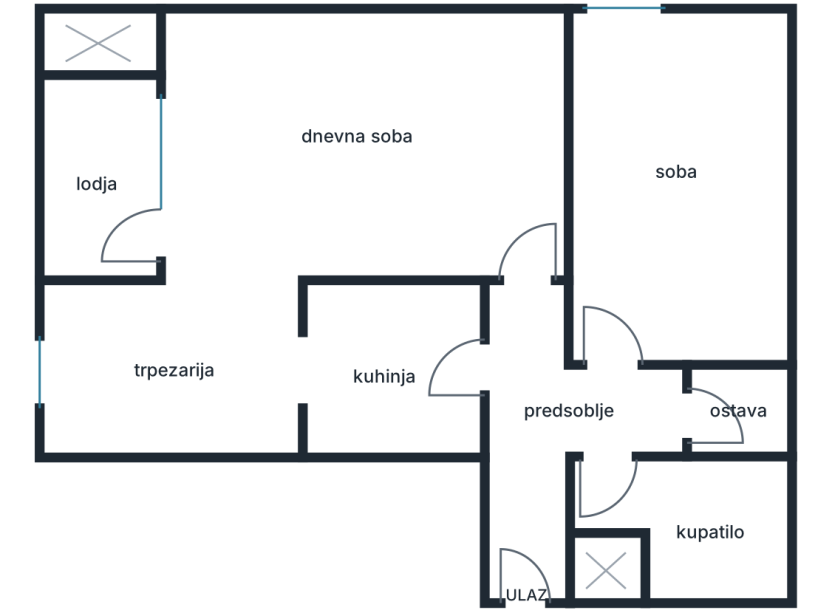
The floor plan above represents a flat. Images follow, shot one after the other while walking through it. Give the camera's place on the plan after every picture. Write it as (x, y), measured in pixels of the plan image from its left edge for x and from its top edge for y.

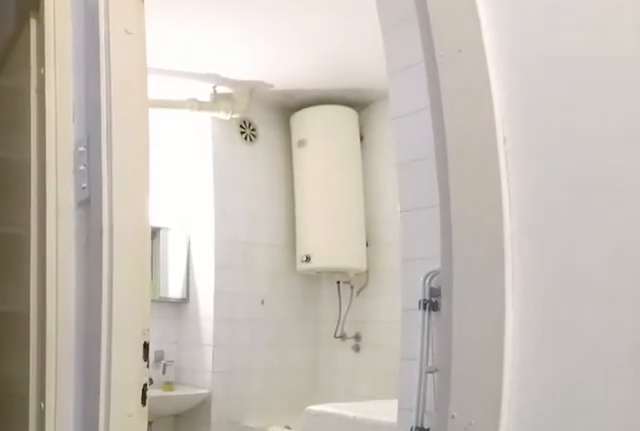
(491, 398)
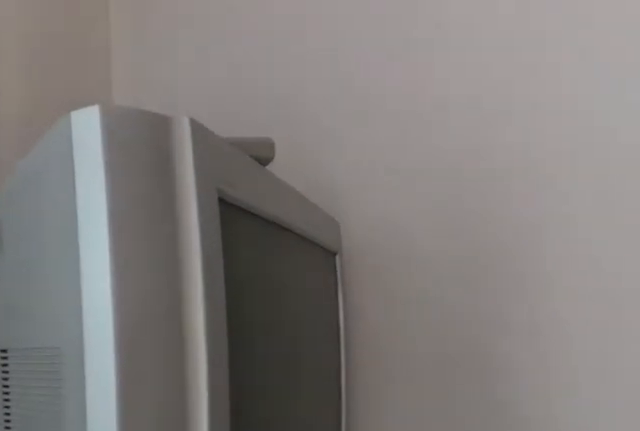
(612, 76)
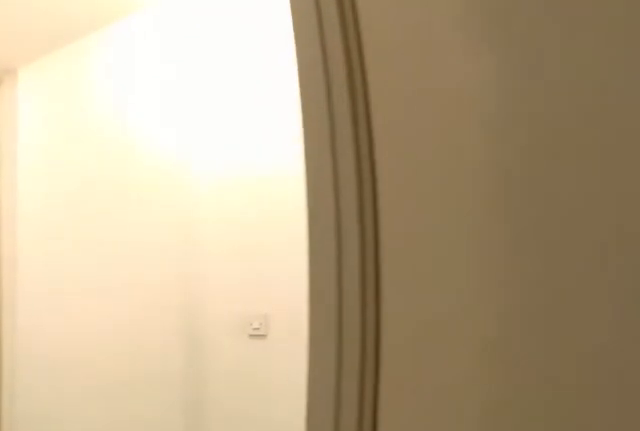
(630, 316)
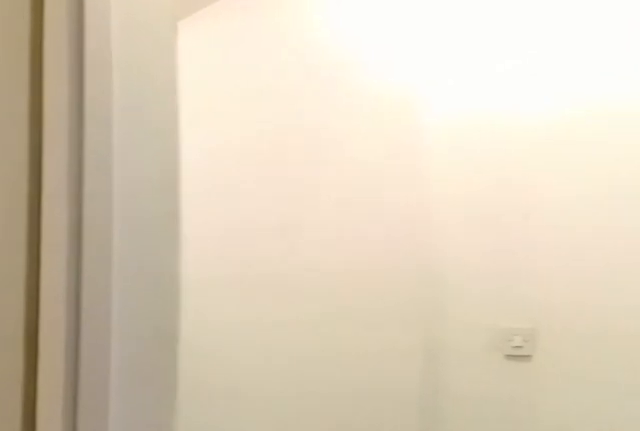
(630, 369)
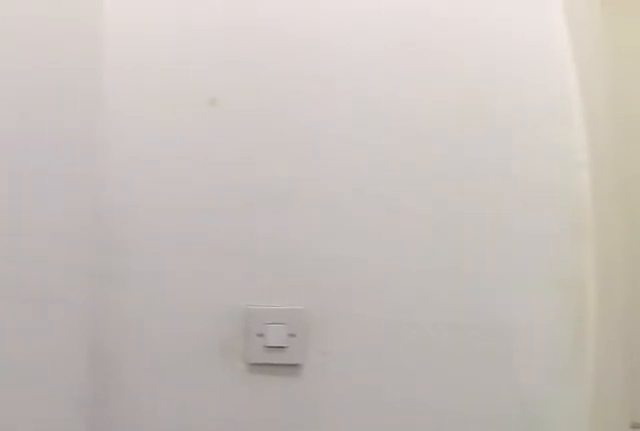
(539, 414)
